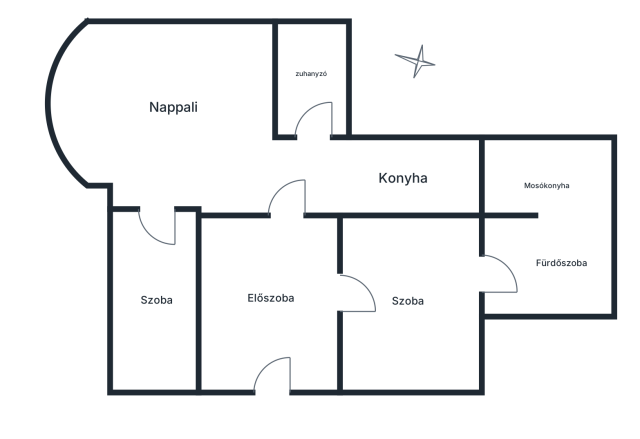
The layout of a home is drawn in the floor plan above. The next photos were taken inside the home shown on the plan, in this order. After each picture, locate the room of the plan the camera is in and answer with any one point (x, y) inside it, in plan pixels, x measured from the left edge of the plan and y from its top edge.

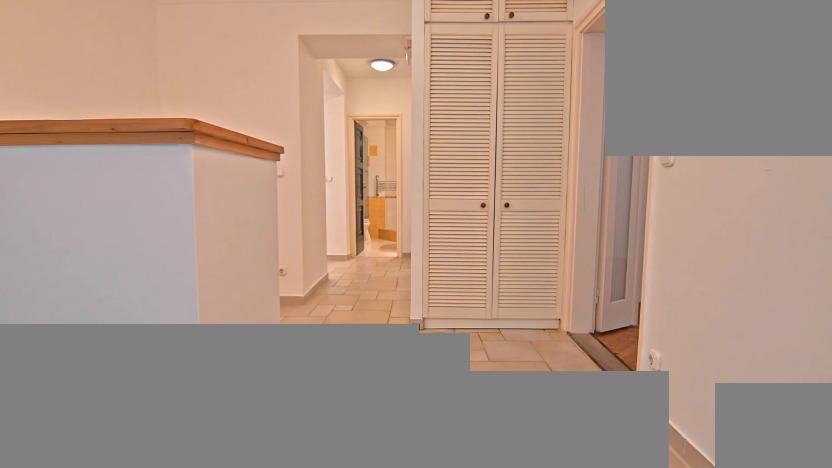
(273, 297)
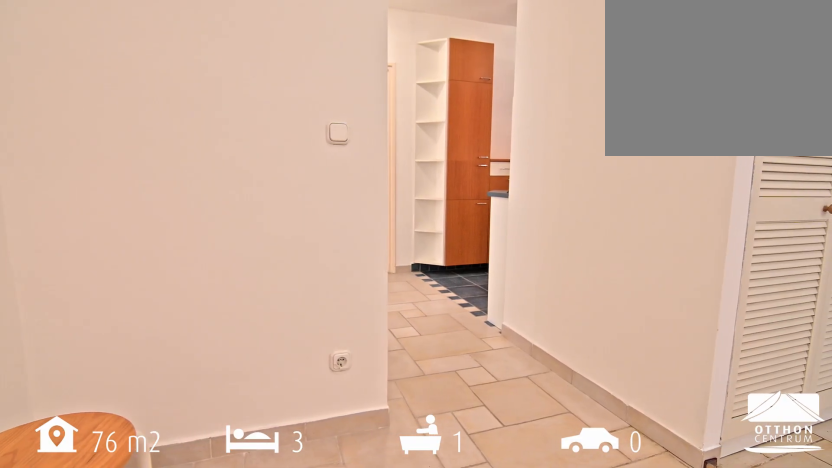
(272, 296)
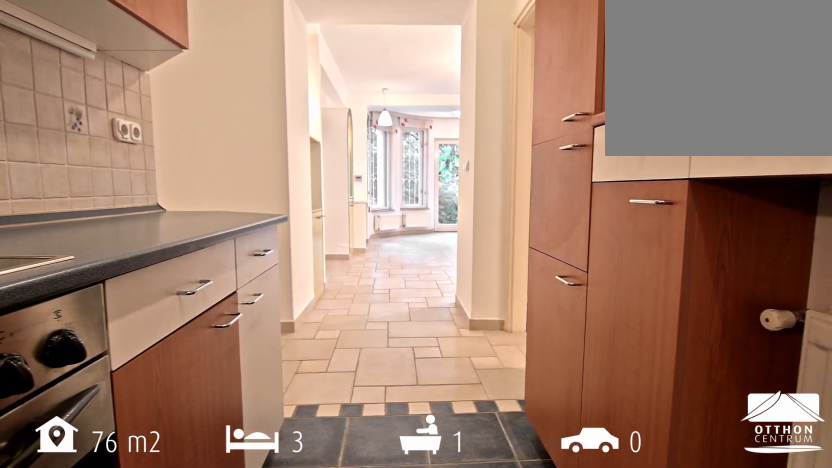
(408, 178)
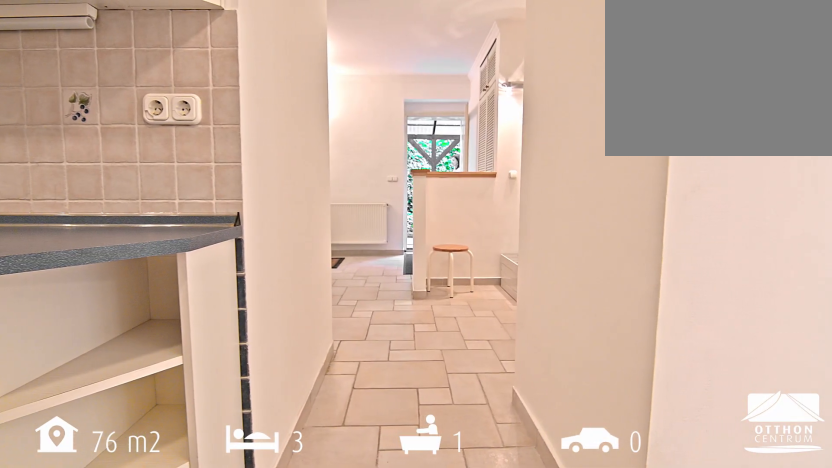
(408, 178)
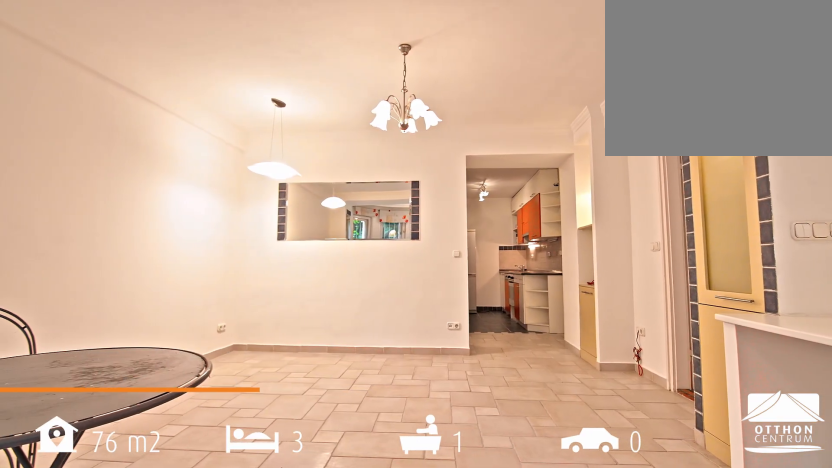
(181, 113)
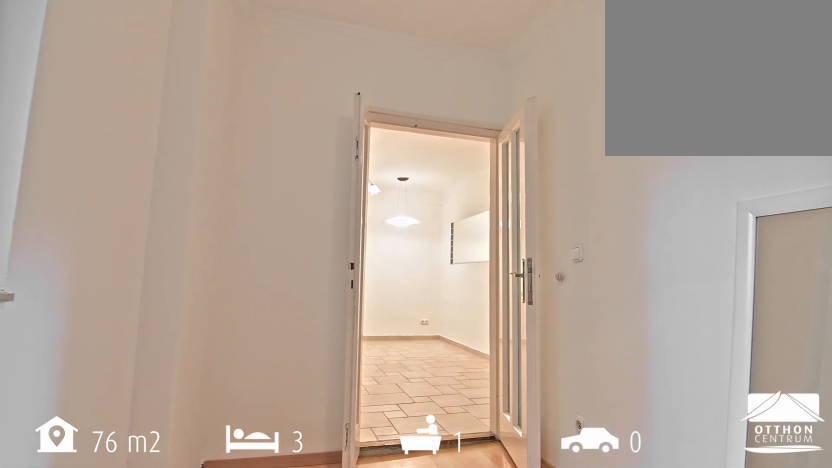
(157, 303)
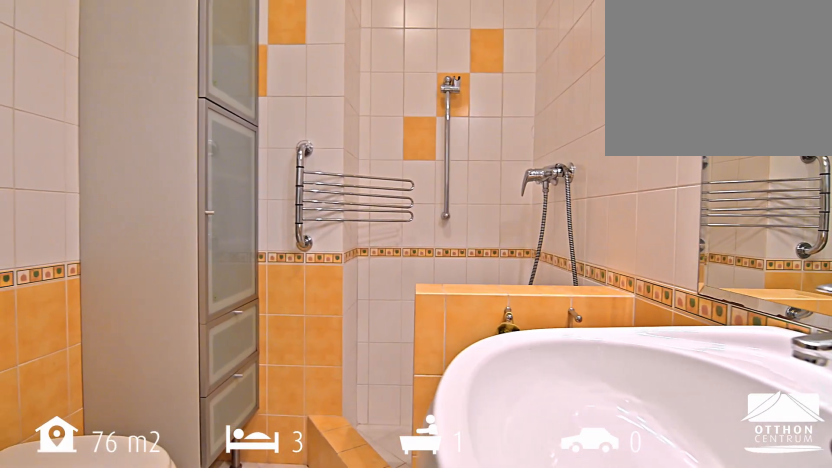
(313, 76)
